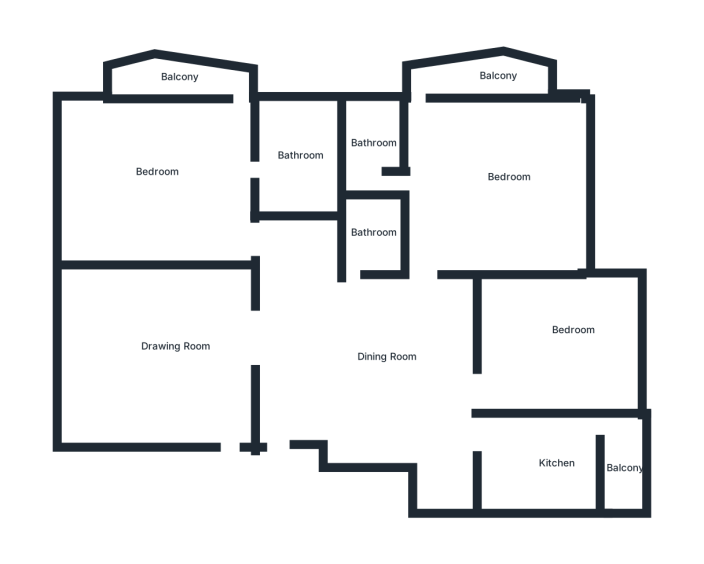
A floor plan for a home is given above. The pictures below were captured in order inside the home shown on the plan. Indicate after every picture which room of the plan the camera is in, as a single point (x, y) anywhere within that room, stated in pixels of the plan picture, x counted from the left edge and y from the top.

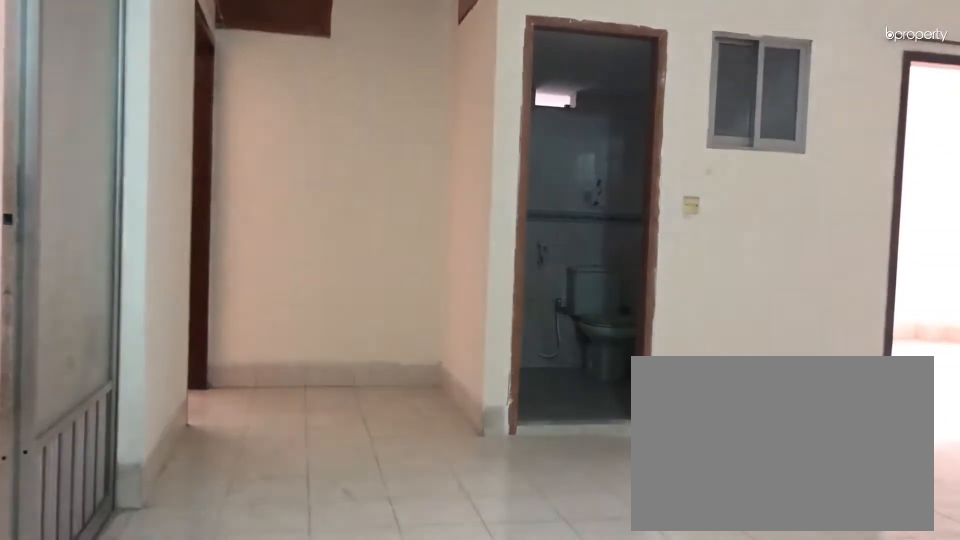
(291, 427)
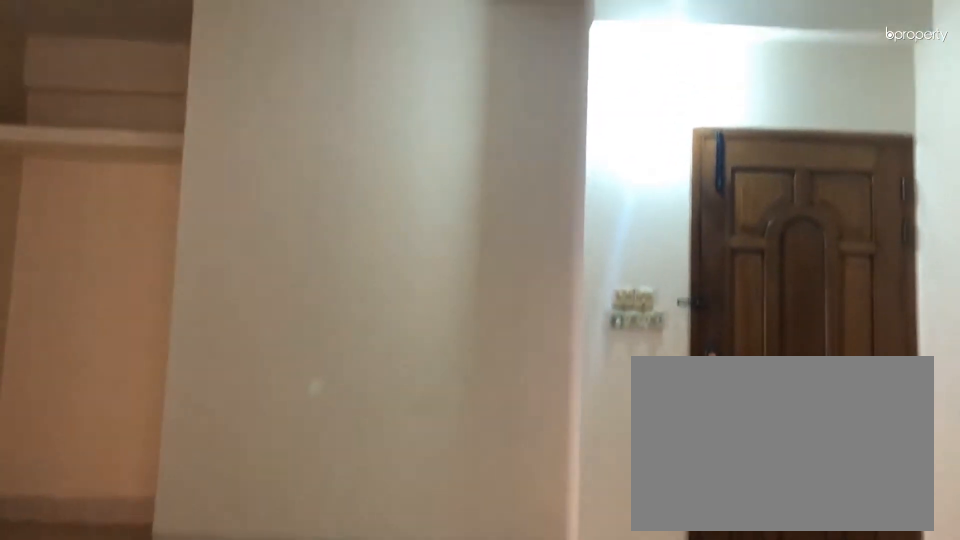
(380, 348)
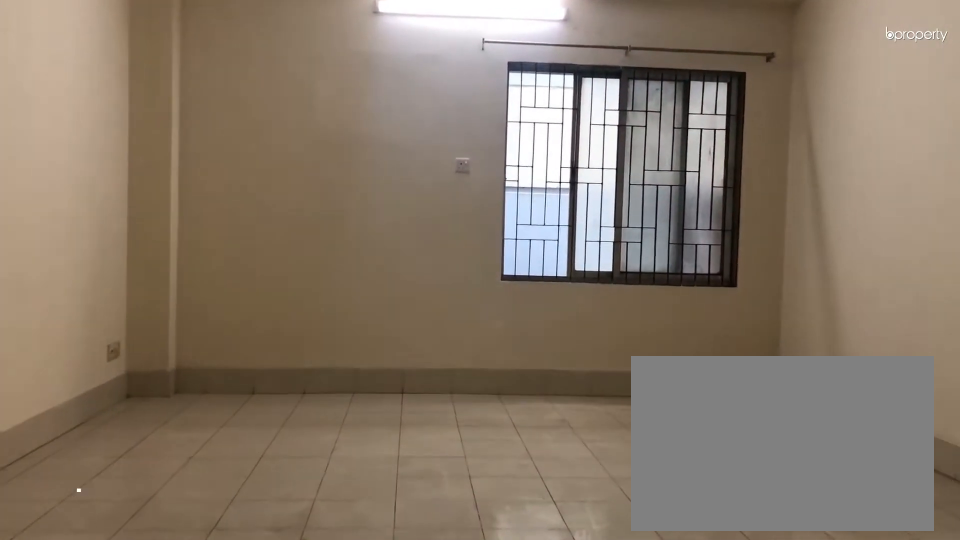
(221, 348)
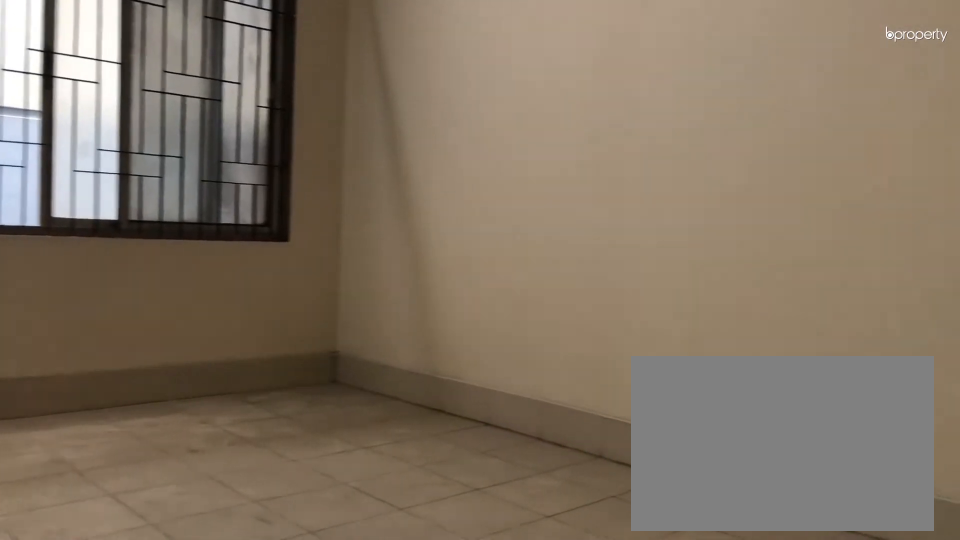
(142, 354)
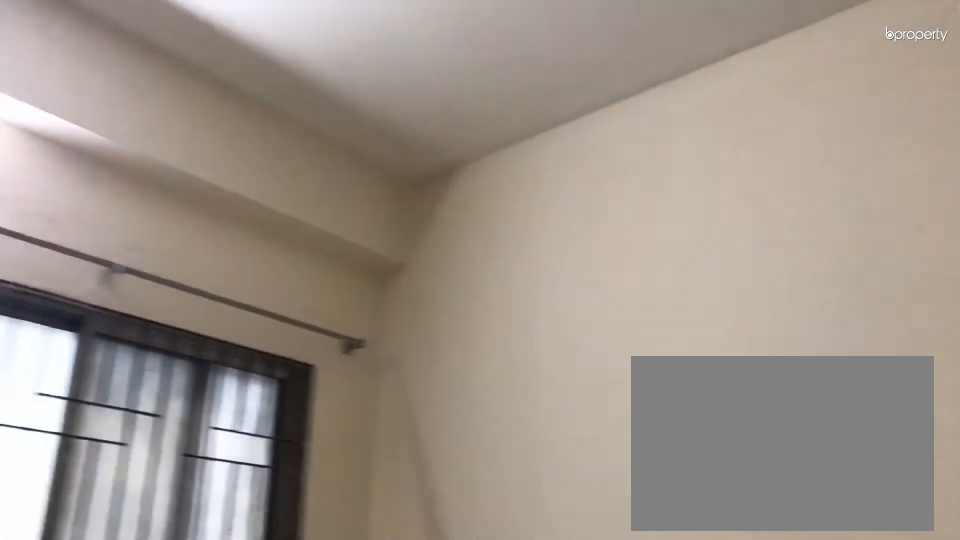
(142, 354)
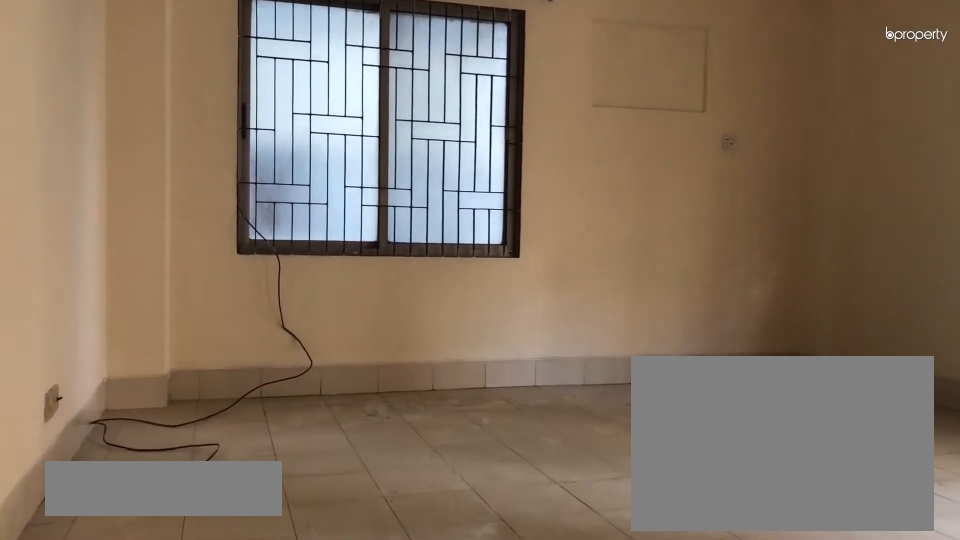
(169, 192)
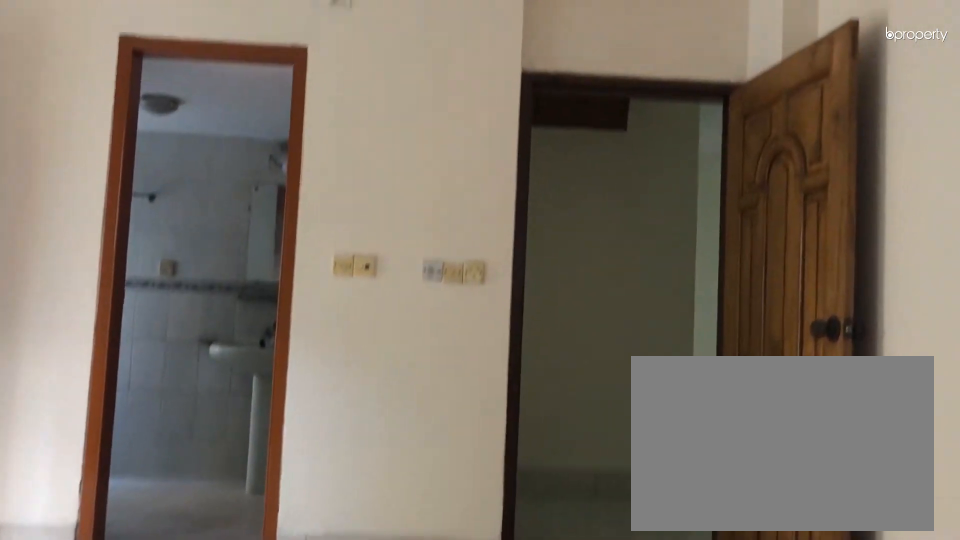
(156, 167)
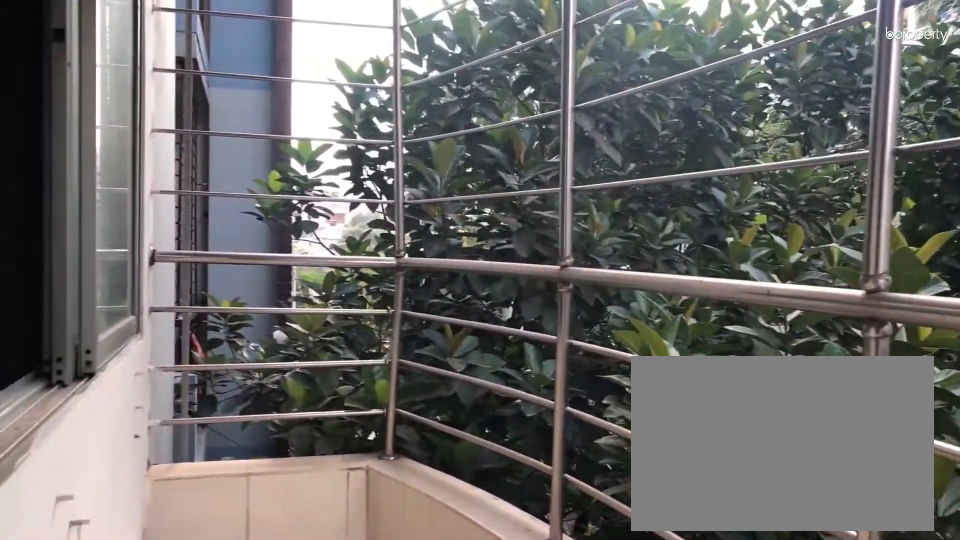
(167, 82)
